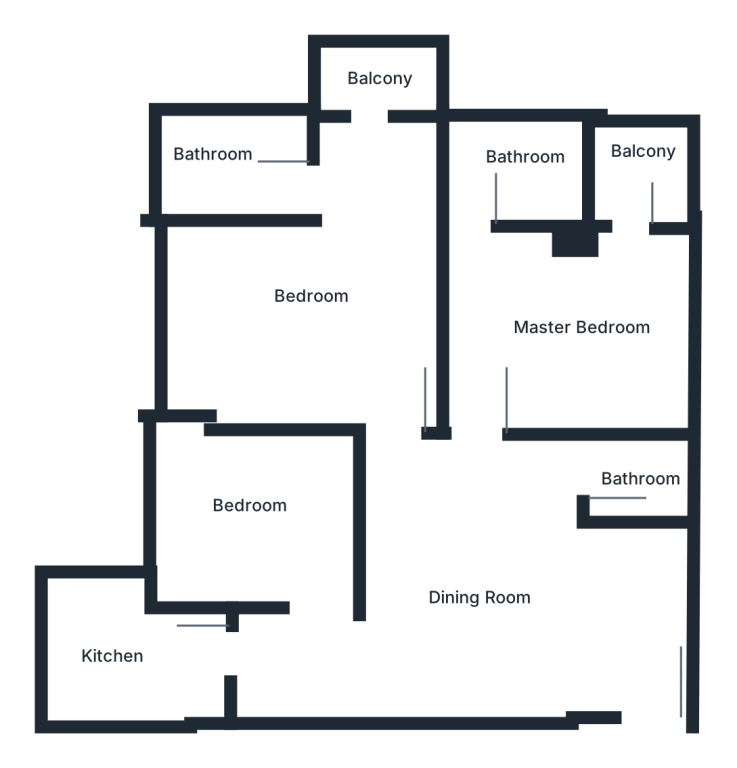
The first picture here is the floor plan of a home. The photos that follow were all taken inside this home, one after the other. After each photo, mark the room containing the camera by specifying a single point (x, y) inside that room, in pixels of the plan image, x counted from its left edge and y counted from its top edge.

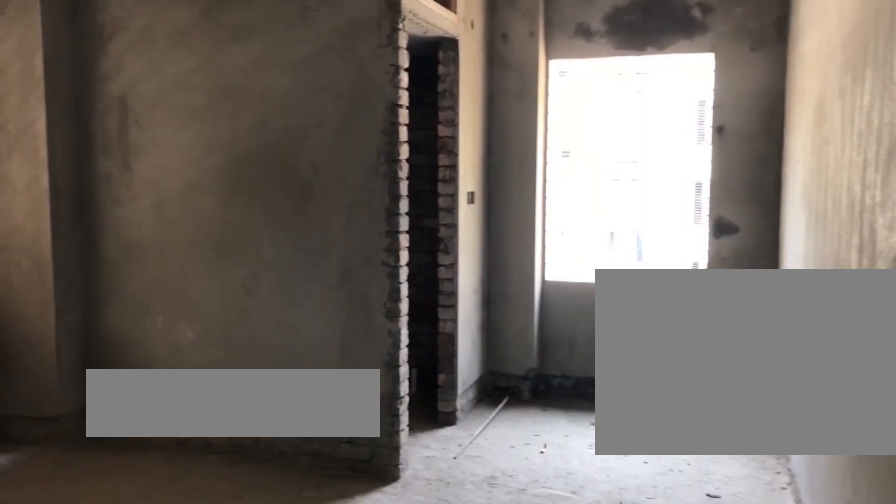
(302, 306)
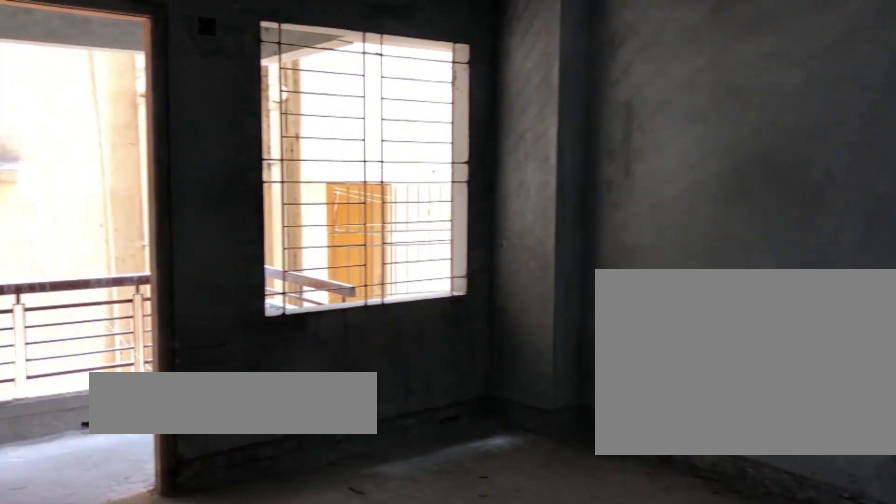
(302, 306)
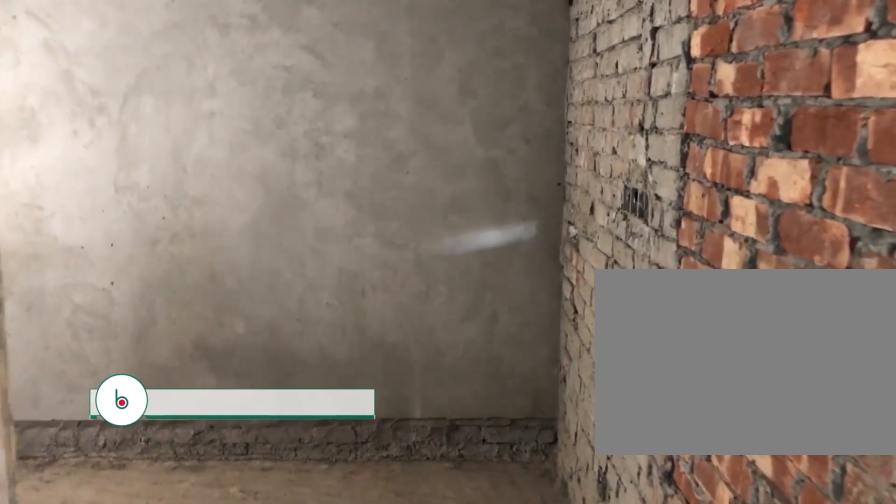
(247, 534)
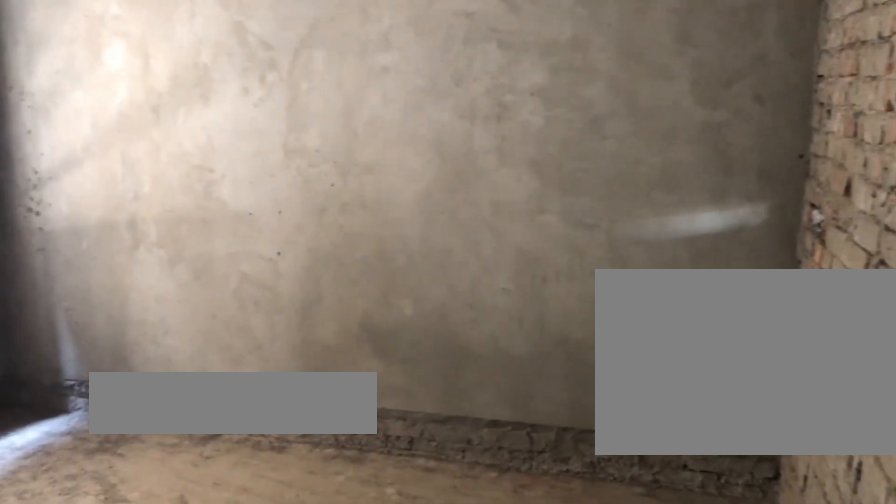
(247, 534)
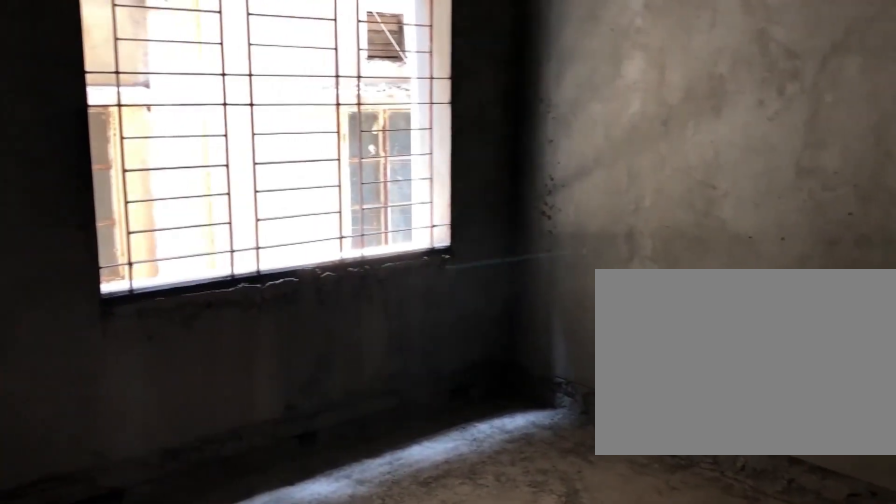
(247, 534)
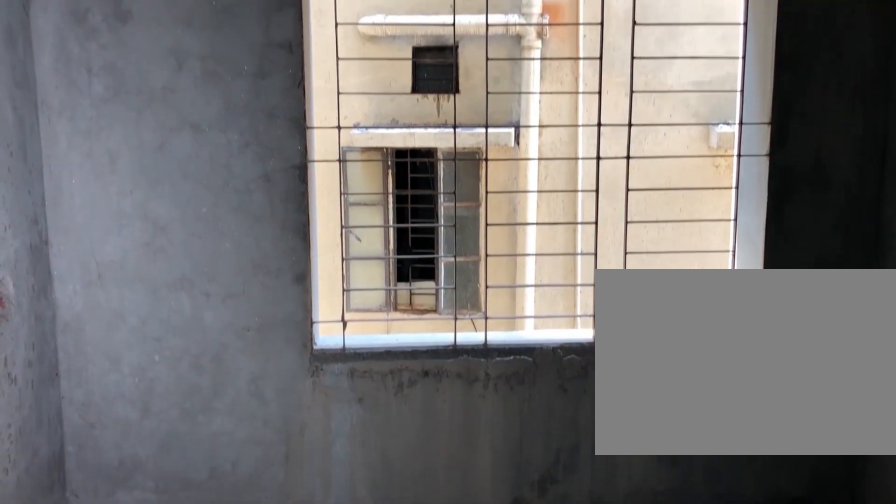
(247, 533)
